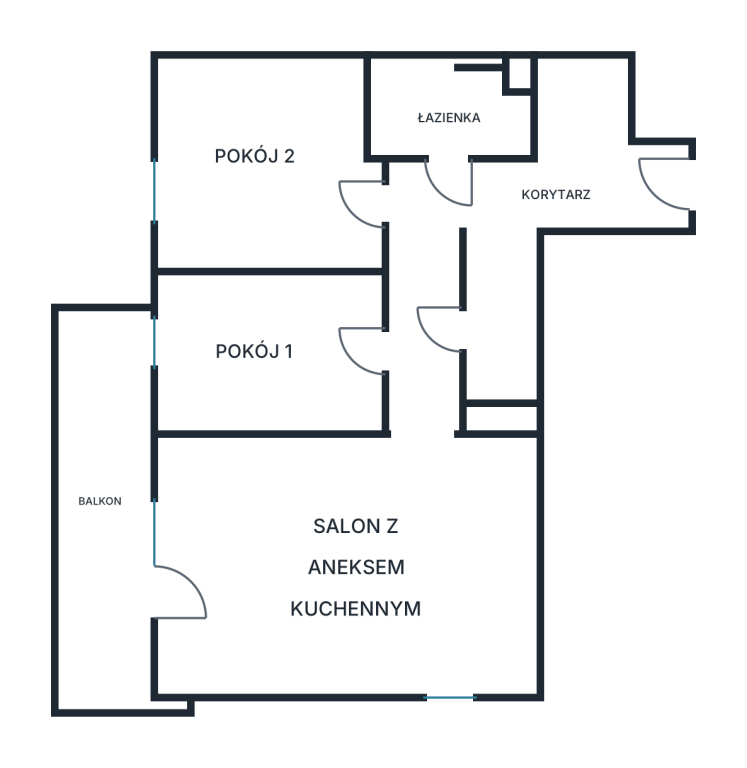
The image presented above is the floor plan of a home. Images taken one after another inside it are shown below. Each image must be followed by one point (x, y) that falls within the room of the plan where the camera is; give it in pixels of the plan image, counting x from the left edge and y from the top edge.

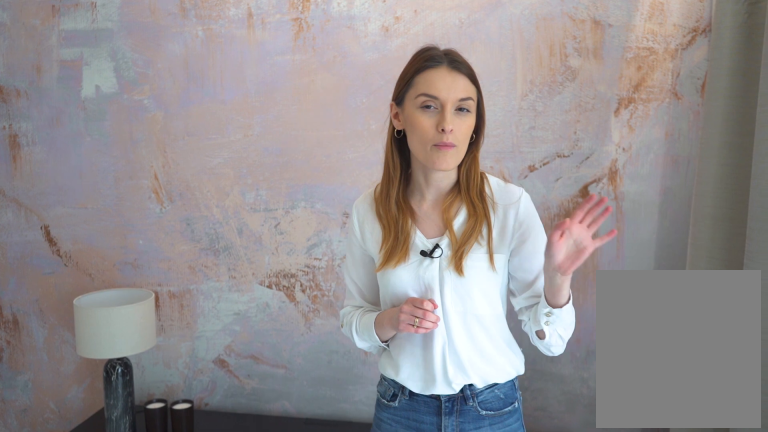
(348, 565)
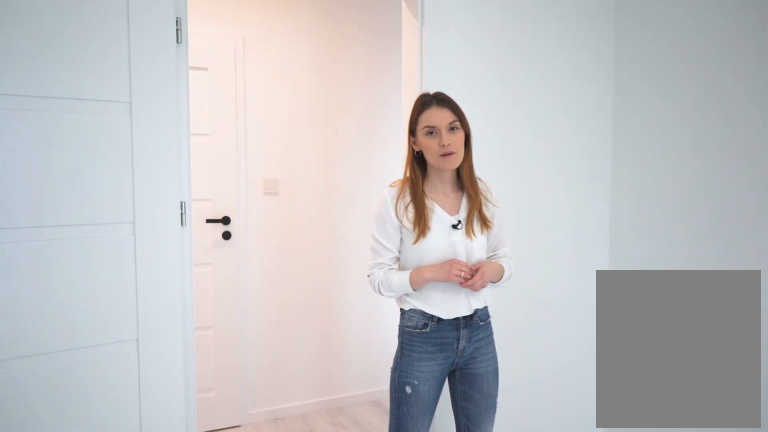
(265, 353)
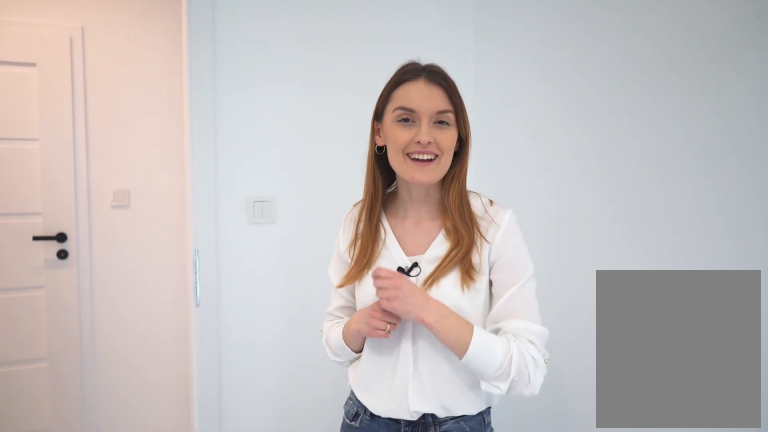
(265, 354)
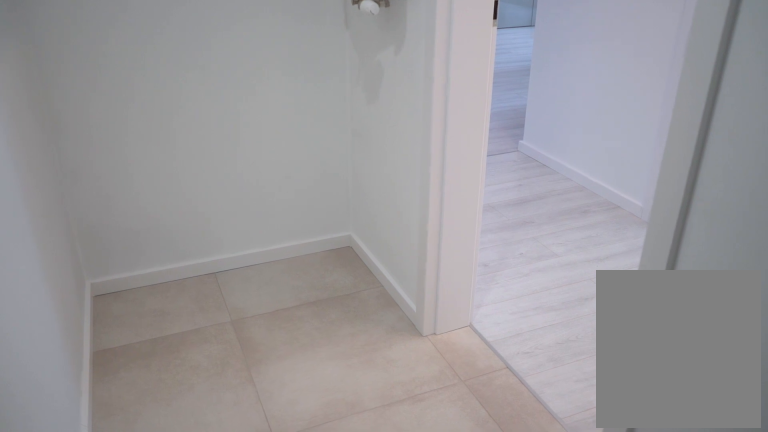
(499, 316)
